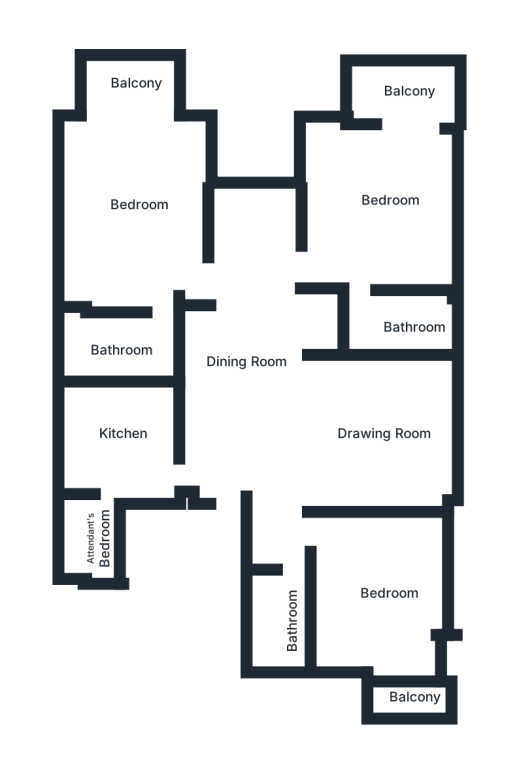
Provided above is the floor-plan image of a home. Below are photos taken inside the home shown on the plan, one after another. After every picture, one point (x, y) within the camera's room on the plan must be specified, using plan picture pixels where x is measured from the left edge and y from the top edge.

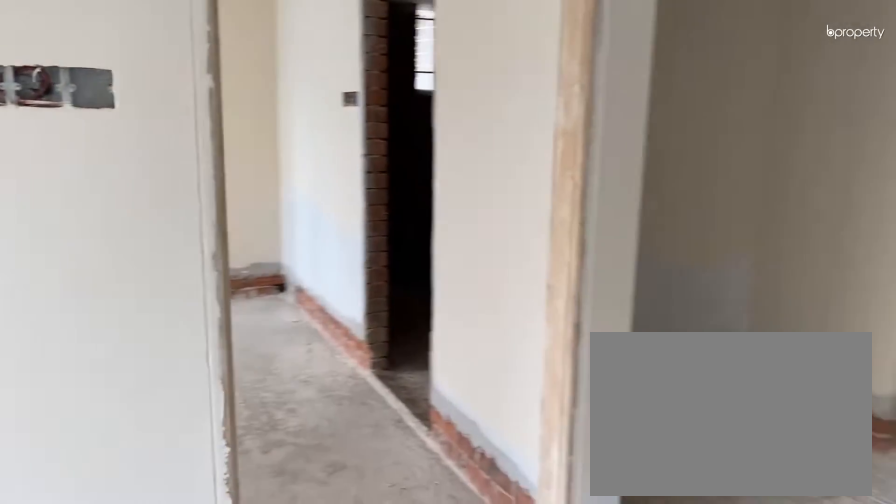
(261, 385)
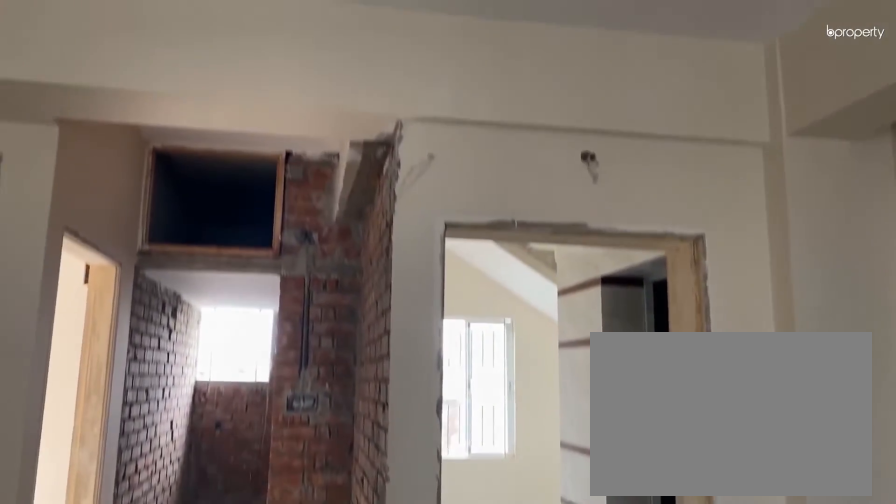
(261, 385)
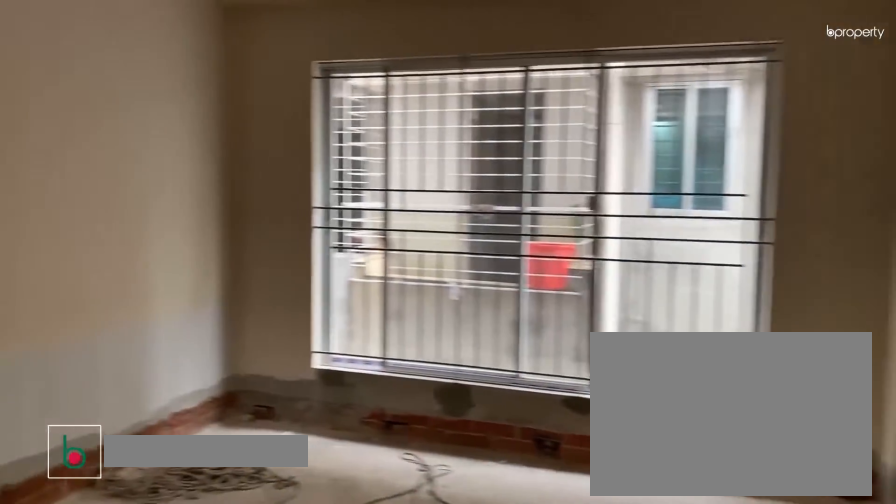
(369, 433)
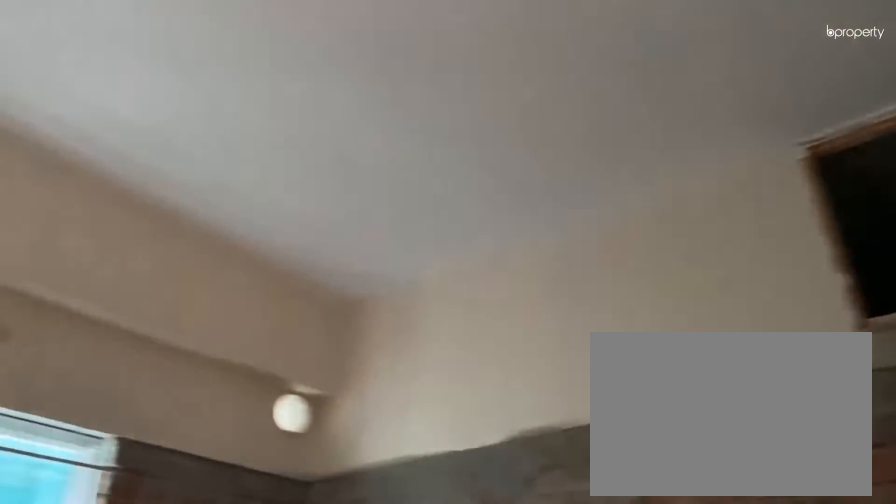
(117, 432)
